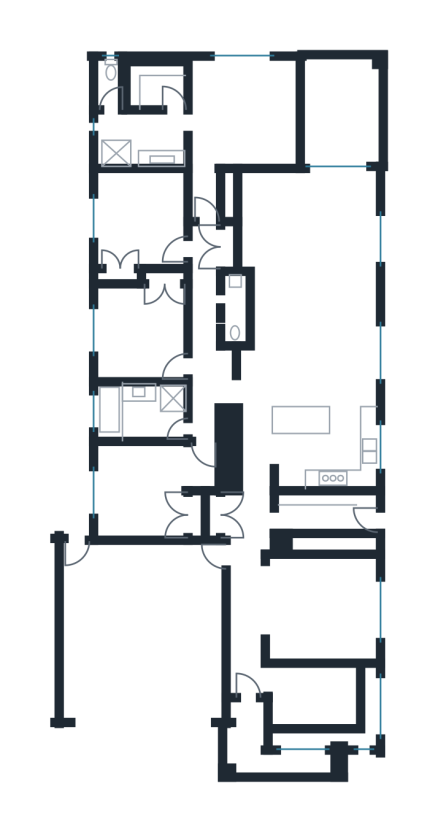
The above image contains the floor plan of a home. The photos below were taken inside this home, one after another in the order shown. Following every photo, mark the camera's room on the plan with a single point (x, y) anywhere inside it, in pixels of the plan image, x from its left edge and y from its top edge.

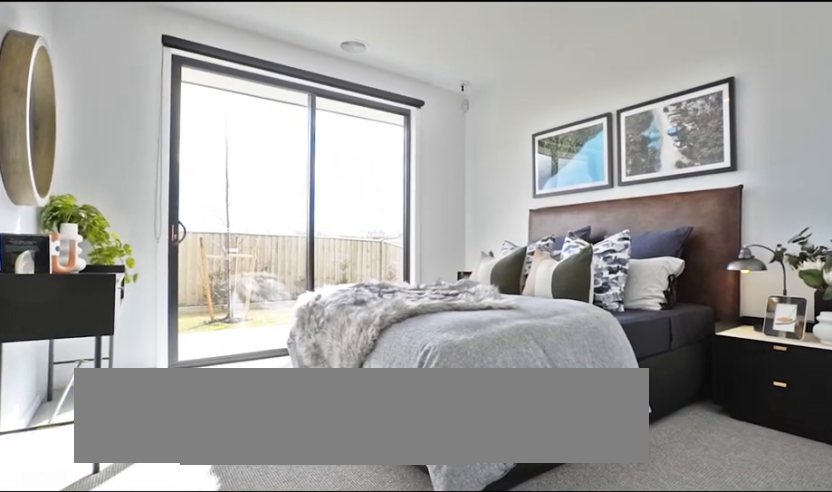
(242, 113)
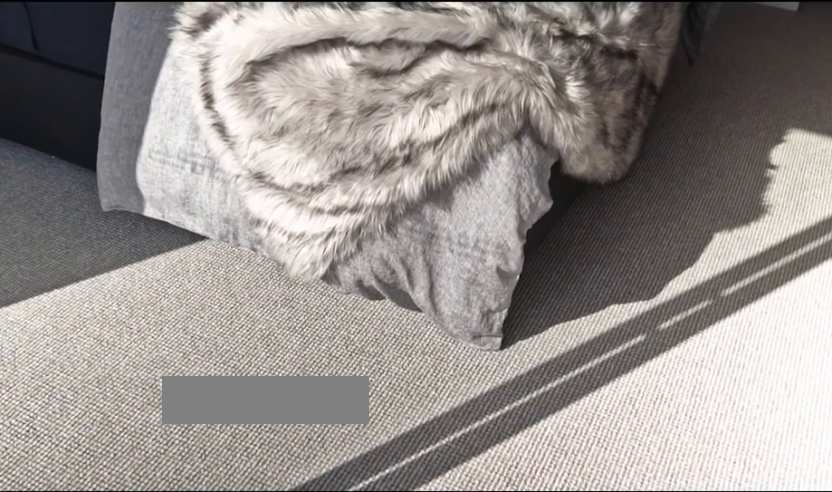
(242, 113)
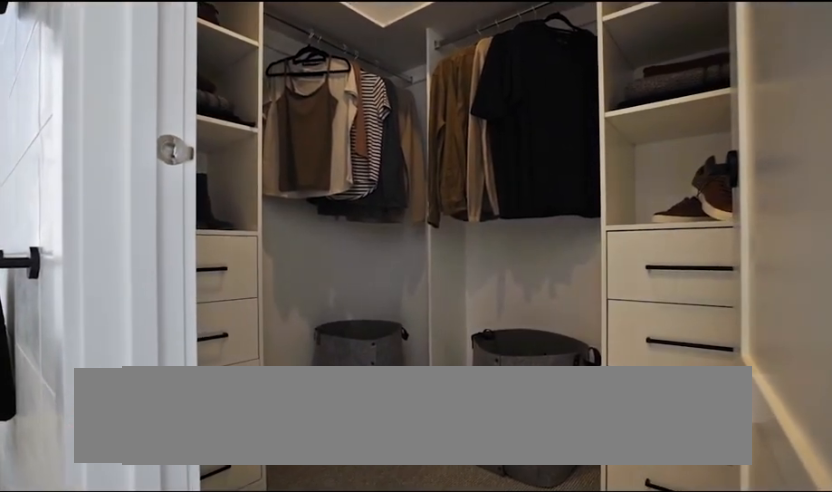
(156, 85)
